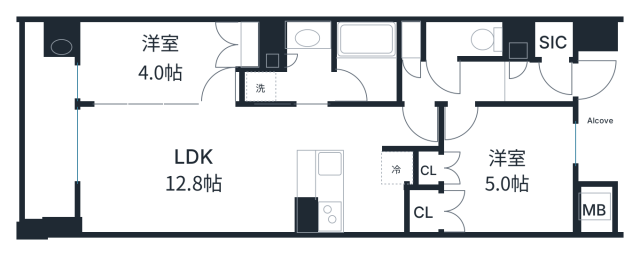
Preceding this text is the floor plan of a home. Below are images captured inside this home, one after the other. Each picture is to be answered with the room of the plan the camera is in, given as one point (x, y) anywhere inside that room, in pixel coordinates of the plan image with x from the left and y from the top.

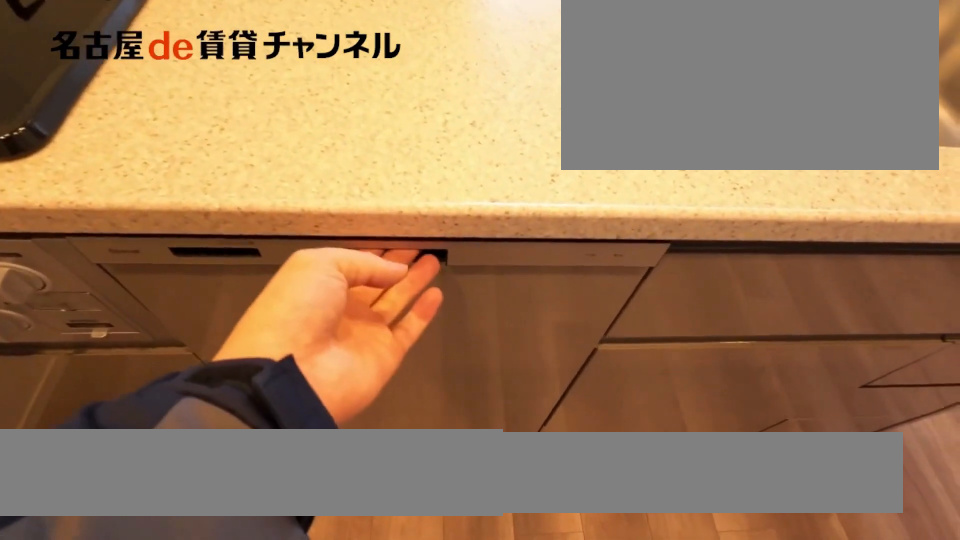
(347, 191)
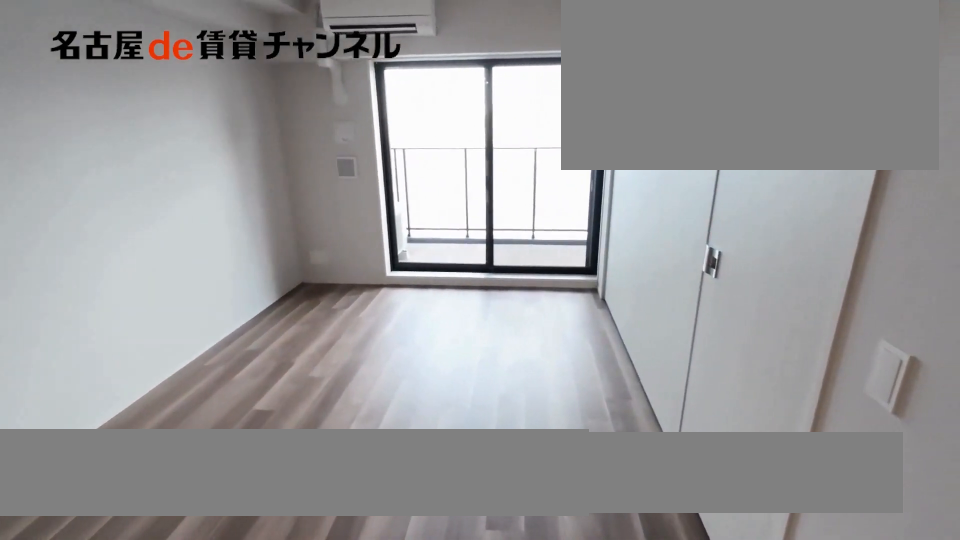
(184, 168)
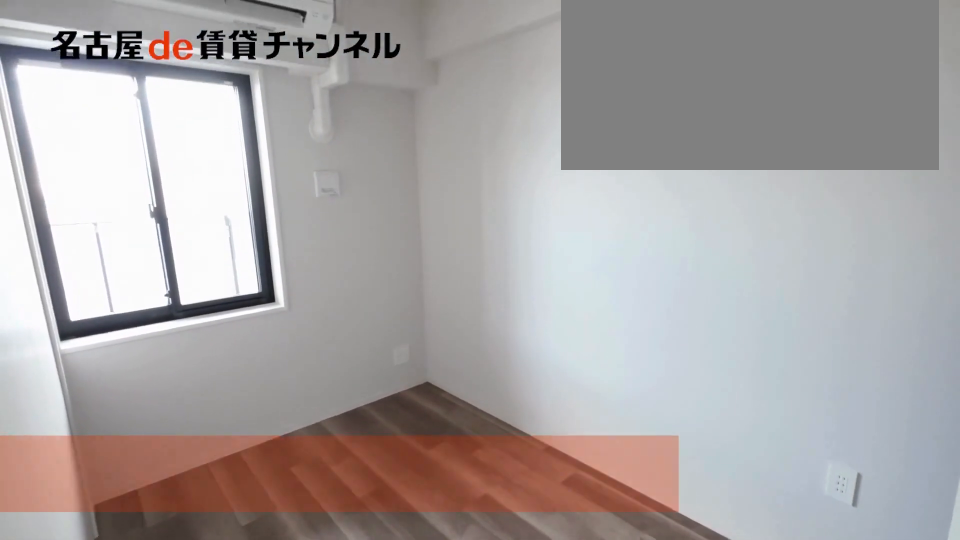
(157, 64)
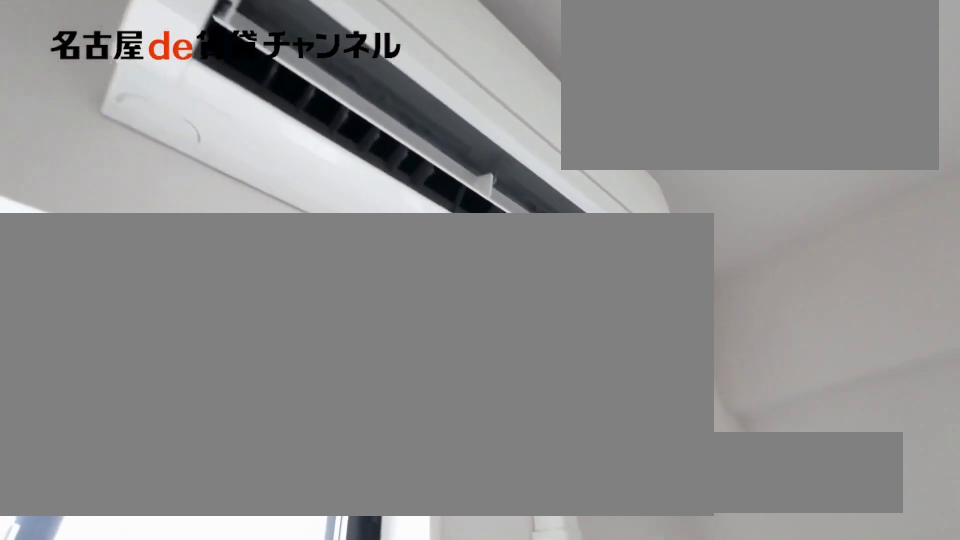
(157, 64)
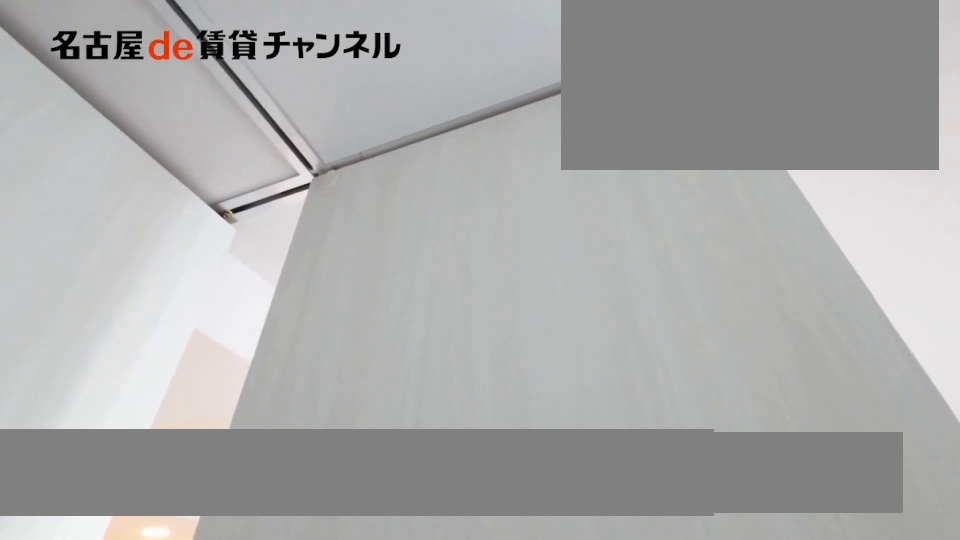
(157, 64)
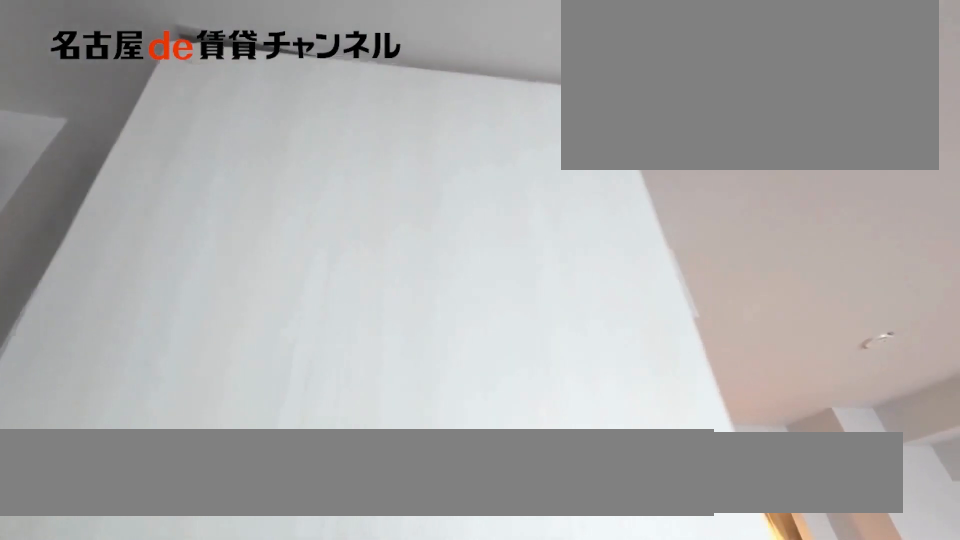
(157, 64)
